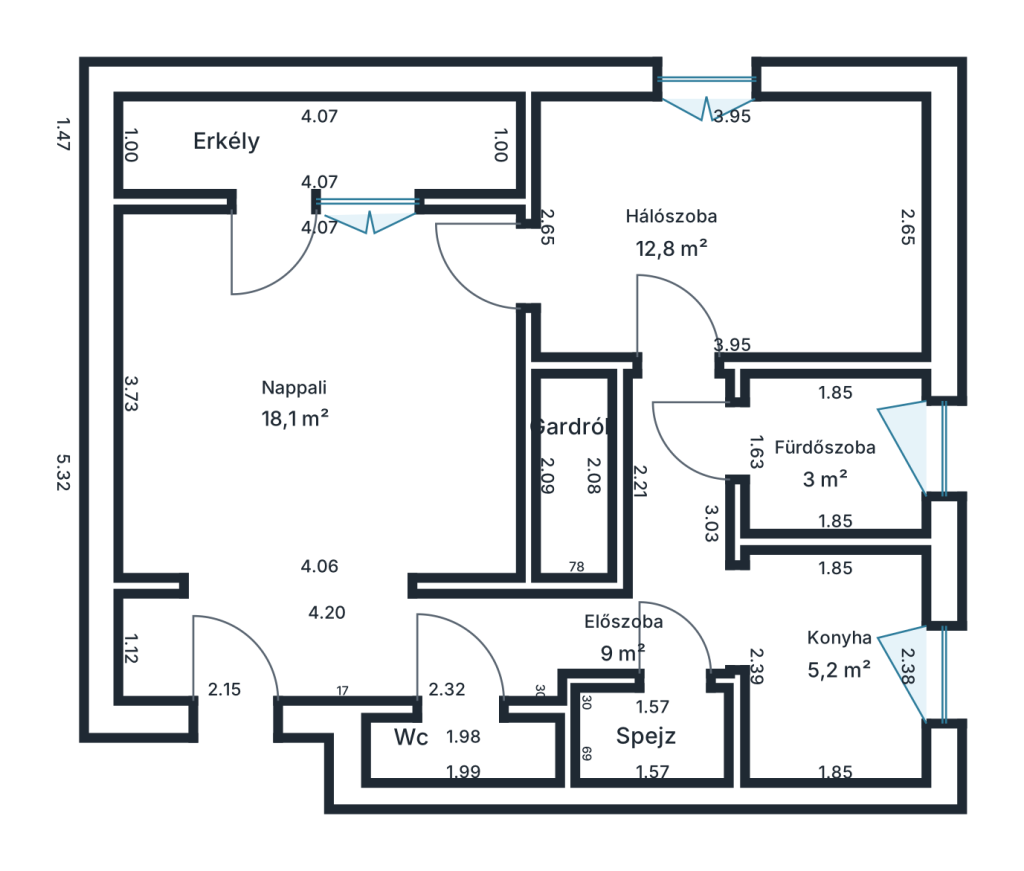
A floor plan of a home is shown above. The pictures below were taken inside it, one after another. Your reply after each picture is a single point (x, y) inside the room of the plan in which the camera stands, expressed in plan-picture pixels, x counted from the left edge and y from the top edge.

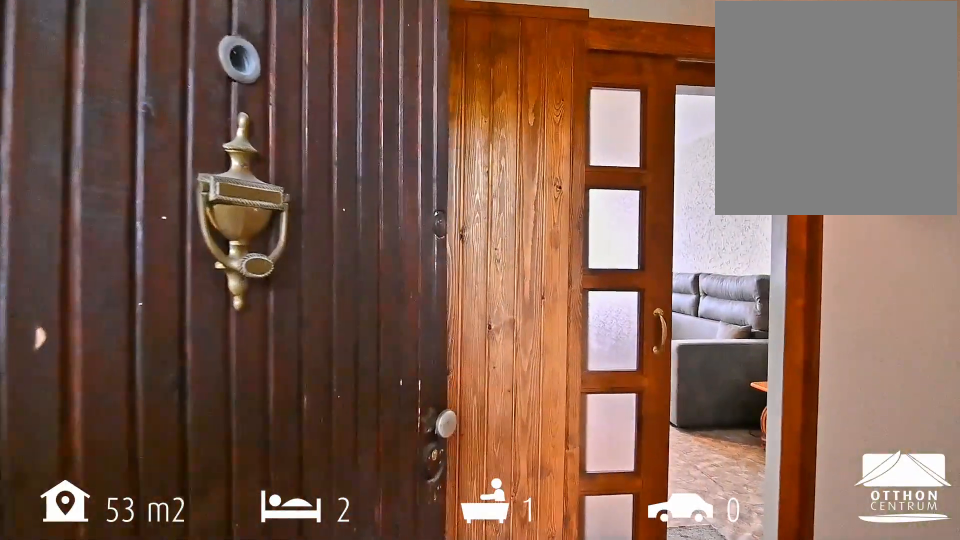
(360, 645)
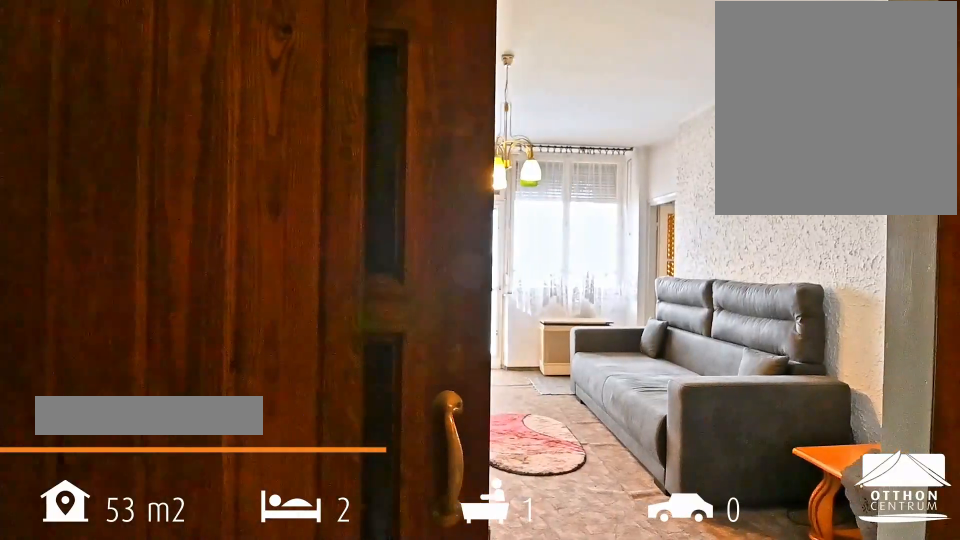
(310, 387)
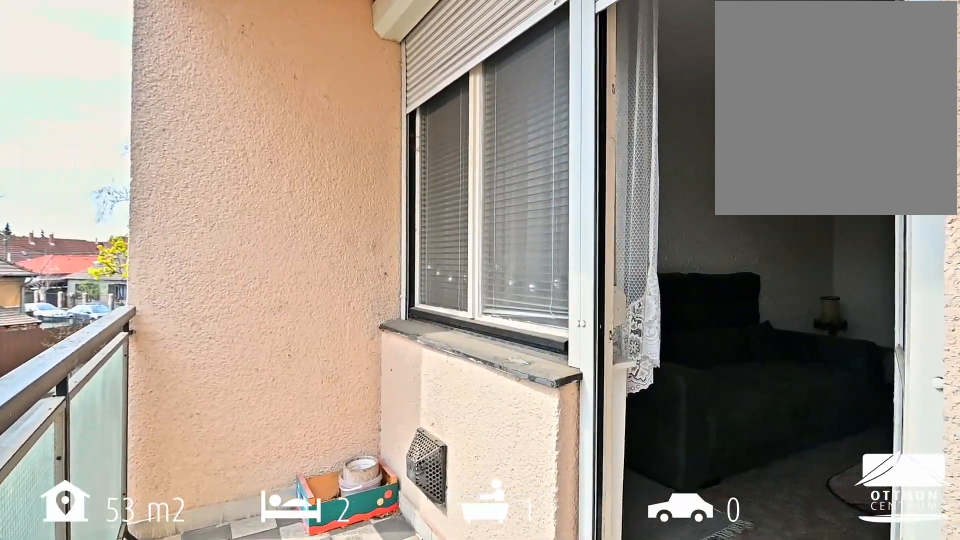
(325, 151)
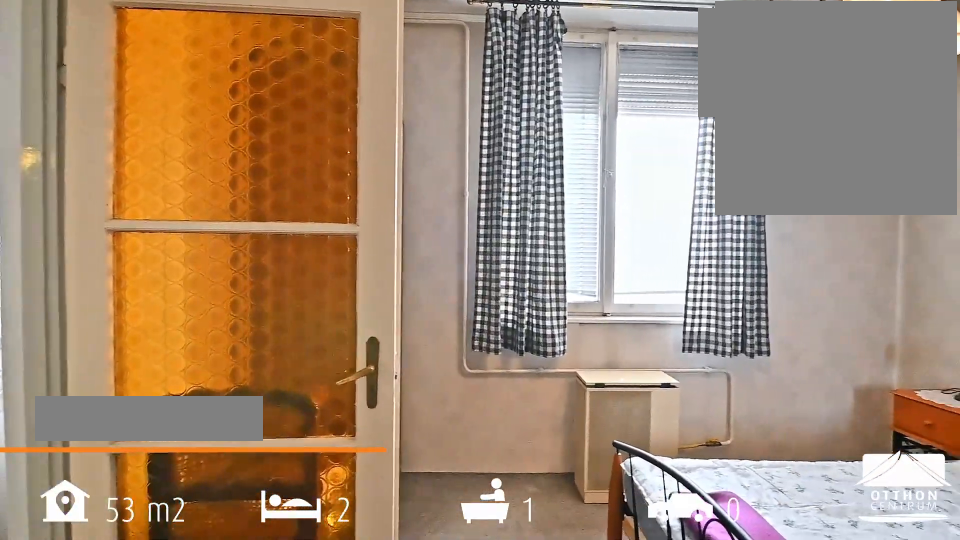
(729, 232)
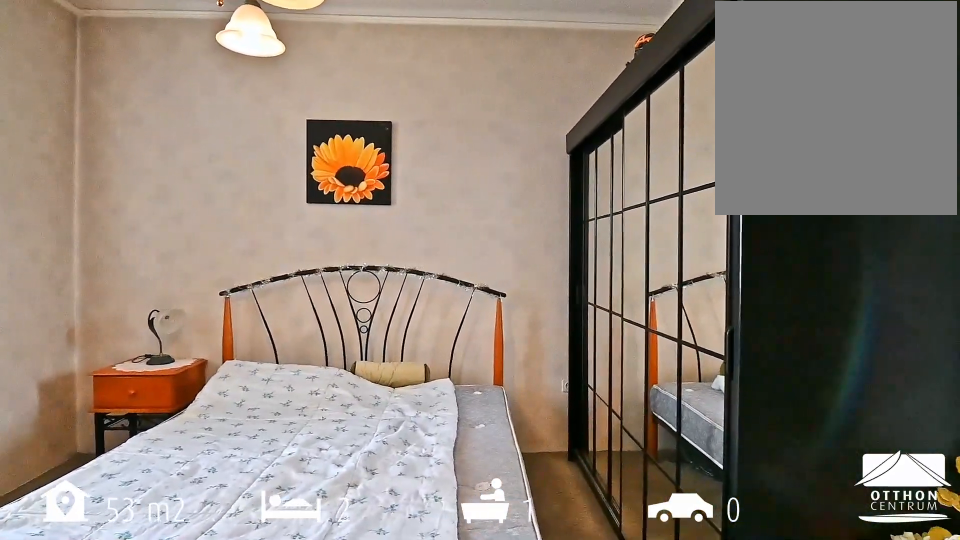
(729, 232)
